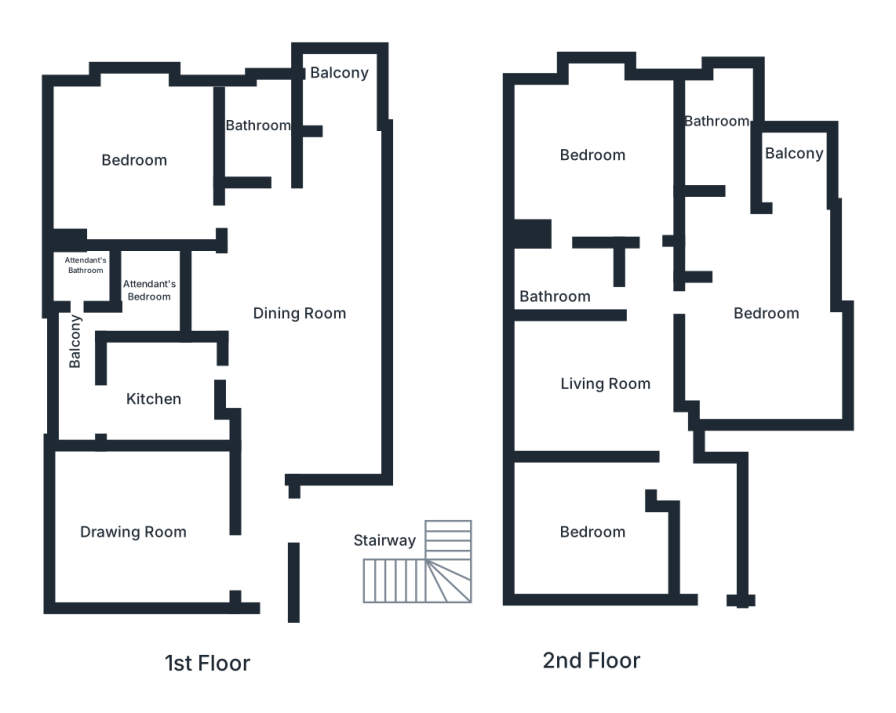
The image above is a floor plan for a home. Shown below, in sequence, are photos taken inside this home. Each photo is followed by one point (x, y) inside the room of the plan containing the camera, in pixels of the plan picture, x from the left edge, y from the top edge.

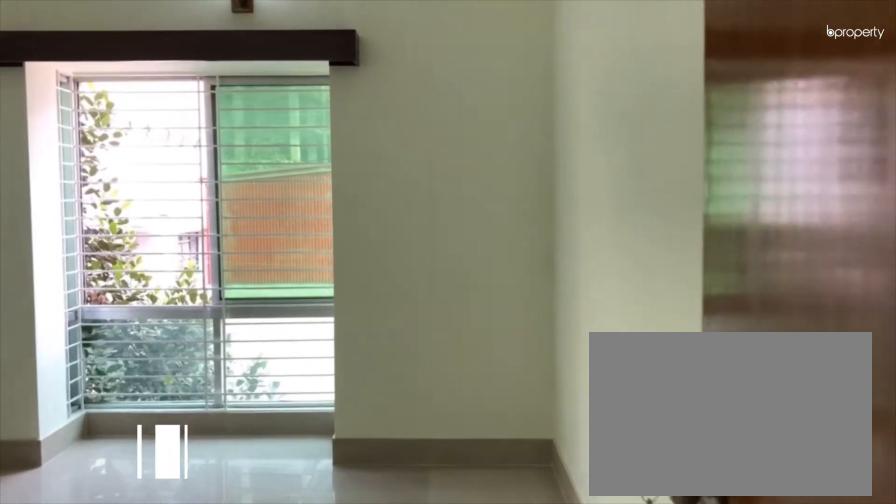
(579, 145)
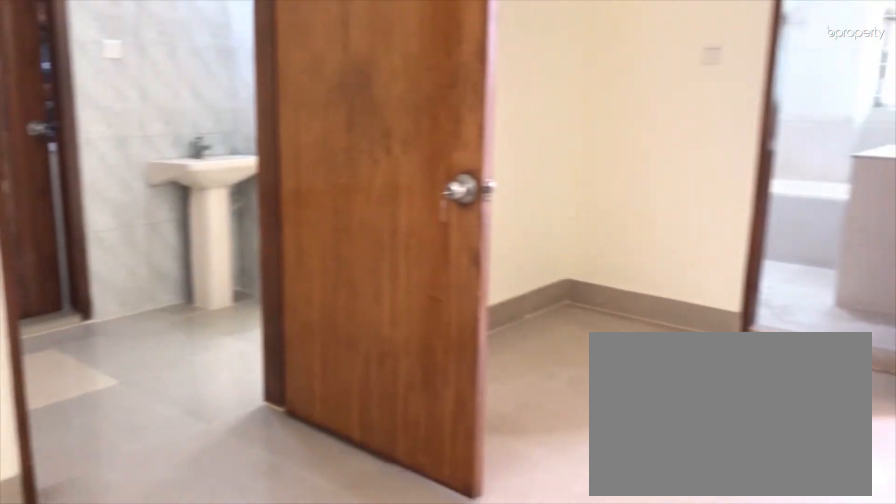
(765, 334)
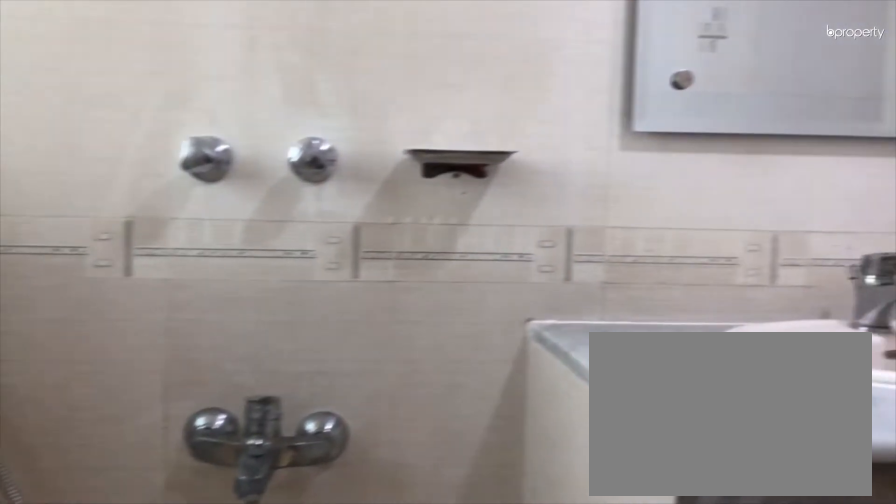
(713, 131)
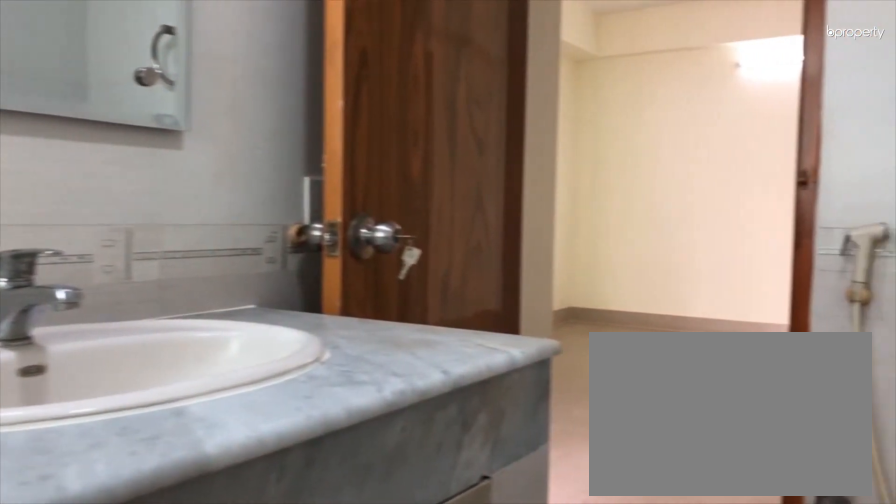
(713, 131)
